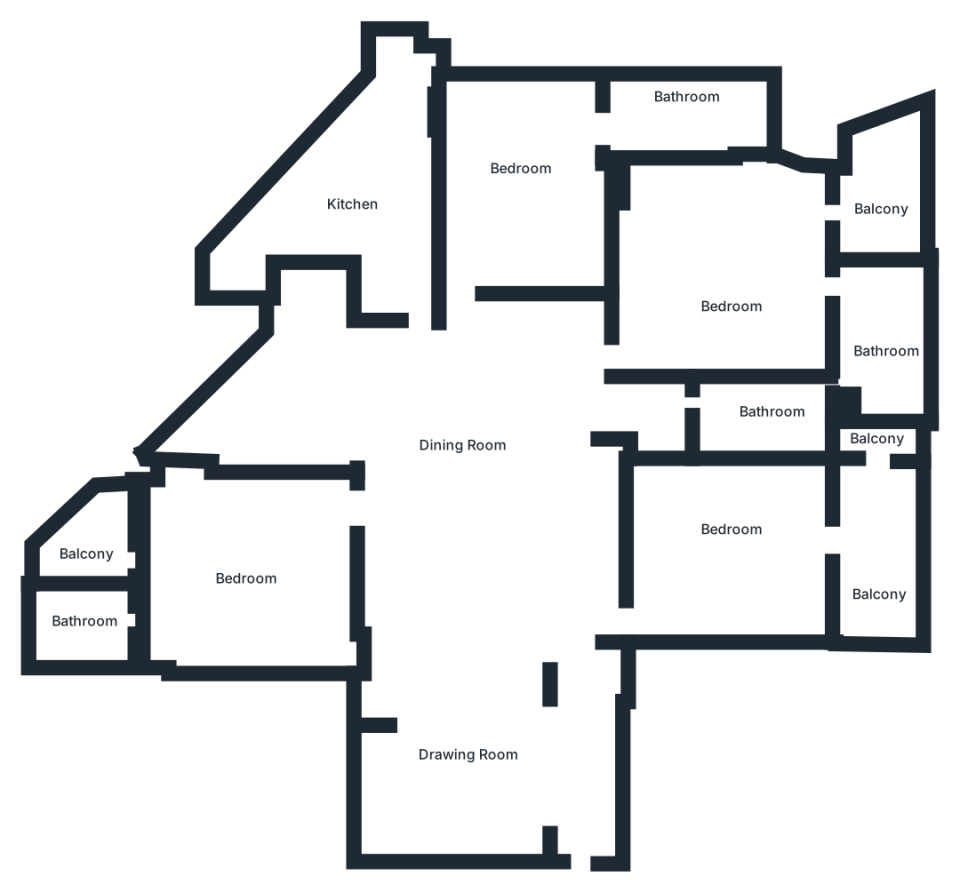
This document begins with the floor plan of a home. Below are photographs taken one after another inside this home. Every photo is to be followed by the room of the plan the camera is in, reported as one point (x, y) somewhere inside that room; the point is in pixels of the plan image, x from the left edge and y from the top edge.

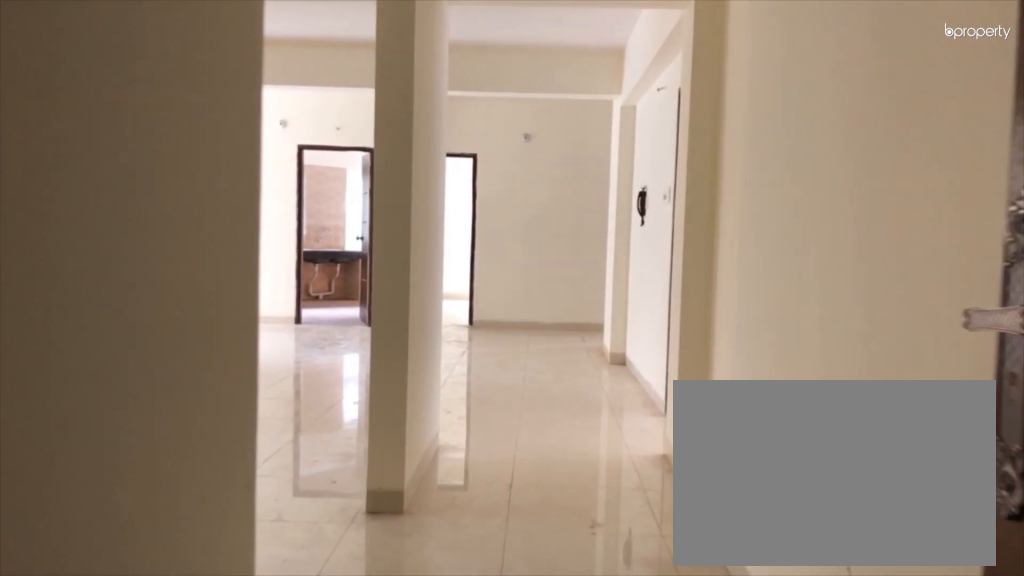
(572, 718)
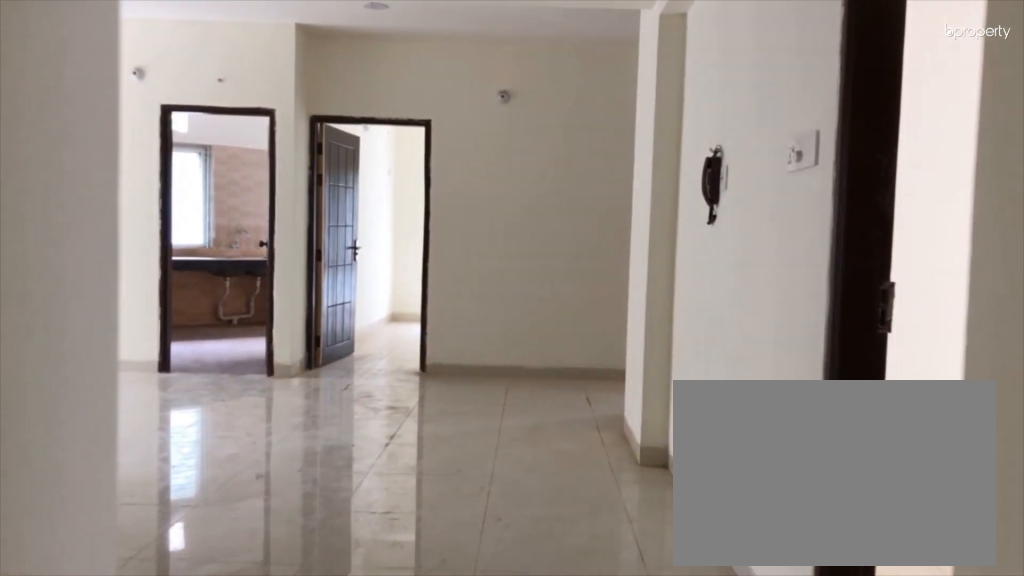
(572, 718)
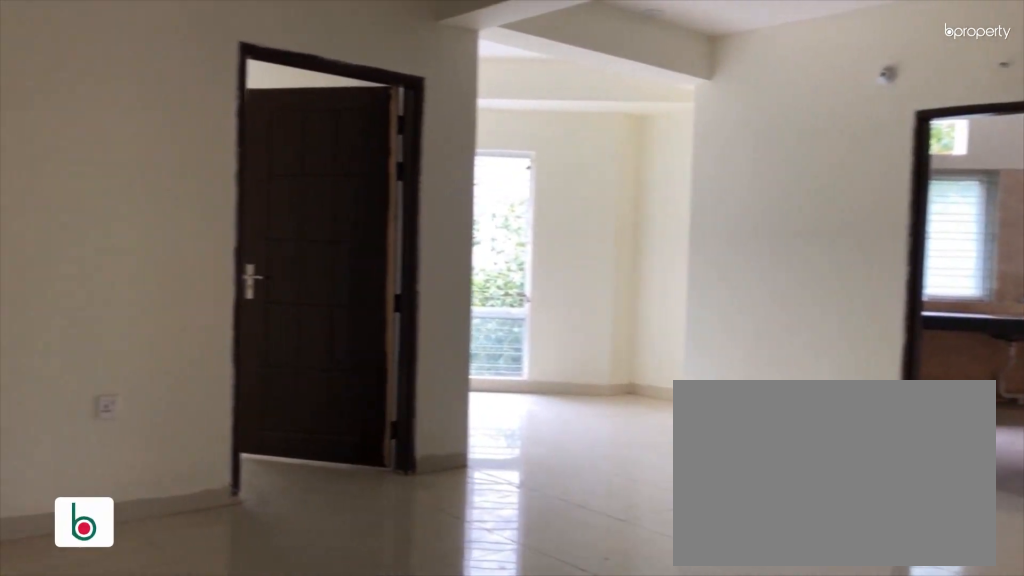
(480, 559)
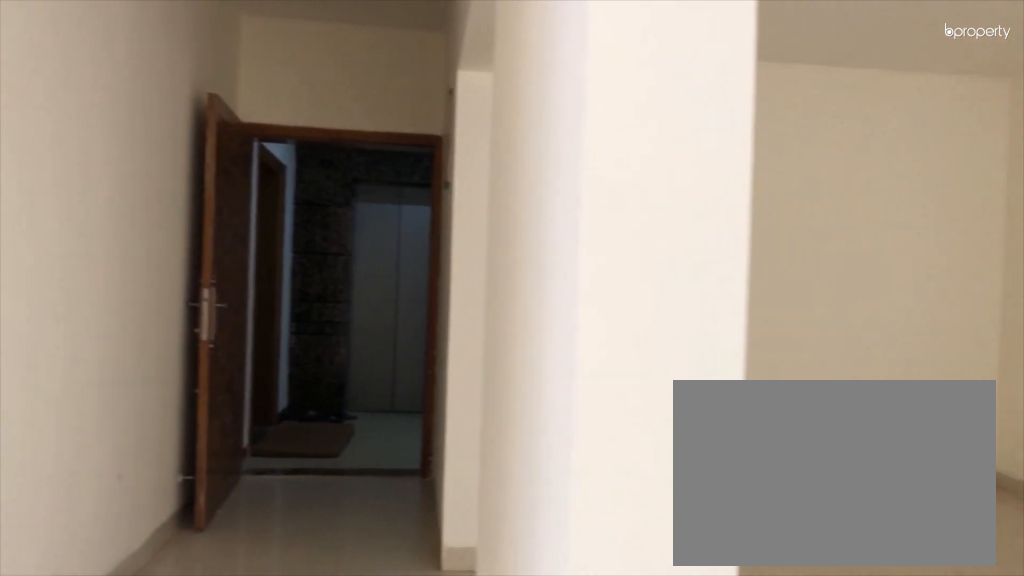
(480, 559)
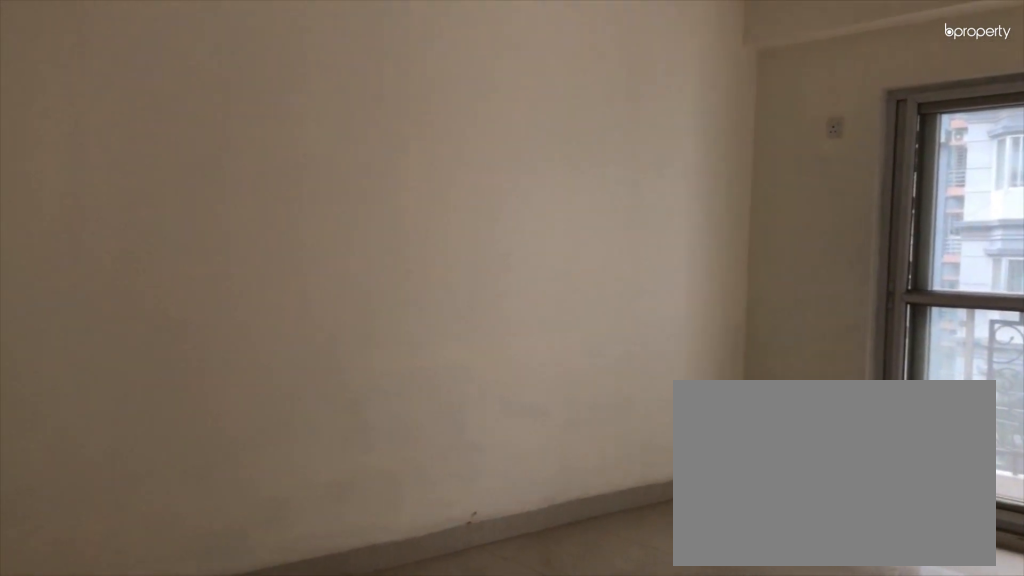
(726, 540)
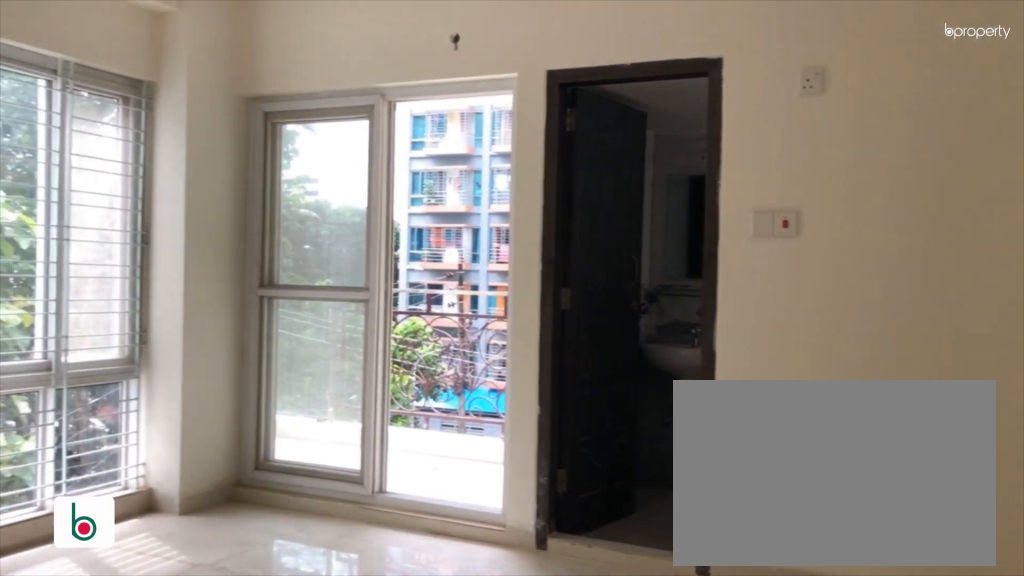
(720, 313)
